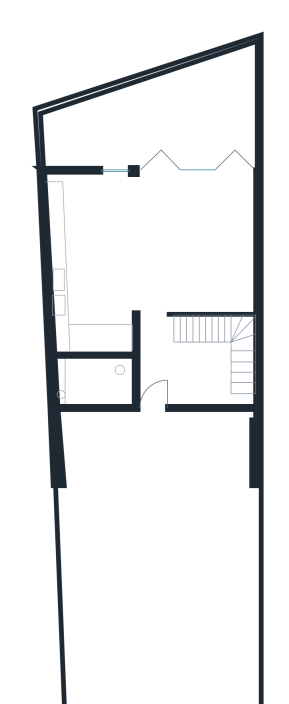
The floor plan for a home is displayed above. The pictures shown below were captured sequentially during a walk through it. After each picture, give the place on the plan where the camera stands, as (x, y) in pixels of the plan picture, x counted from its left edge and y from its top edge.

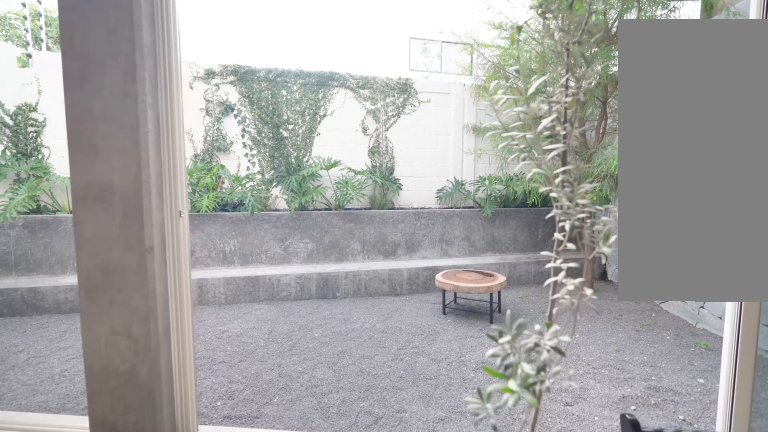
(160, 224)
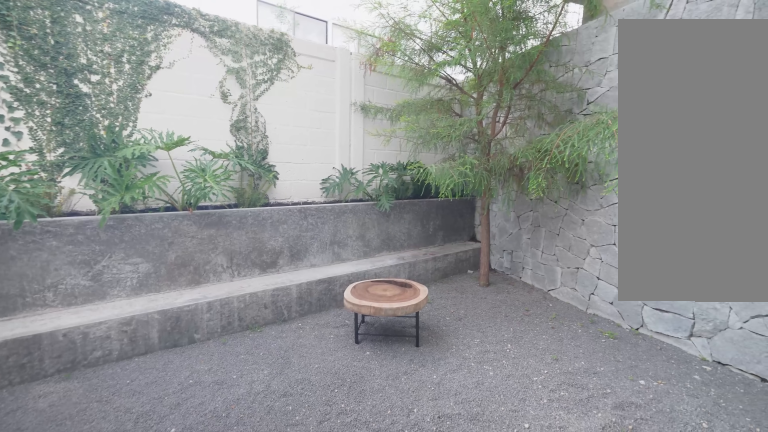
(150, 163)
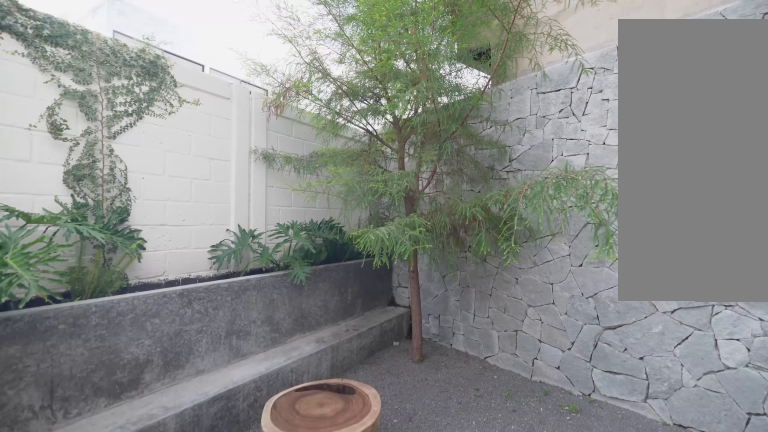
(153, 156)
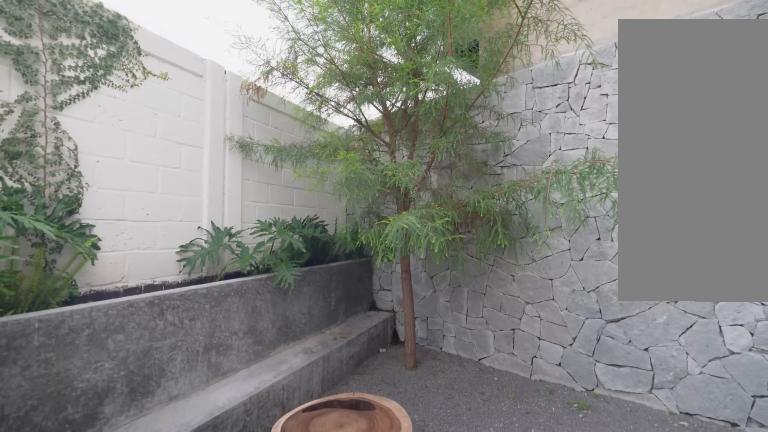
(153, 155)
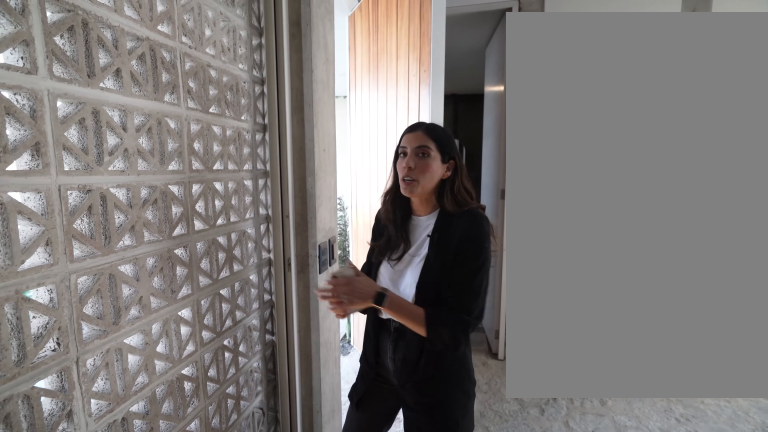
(206, 396)
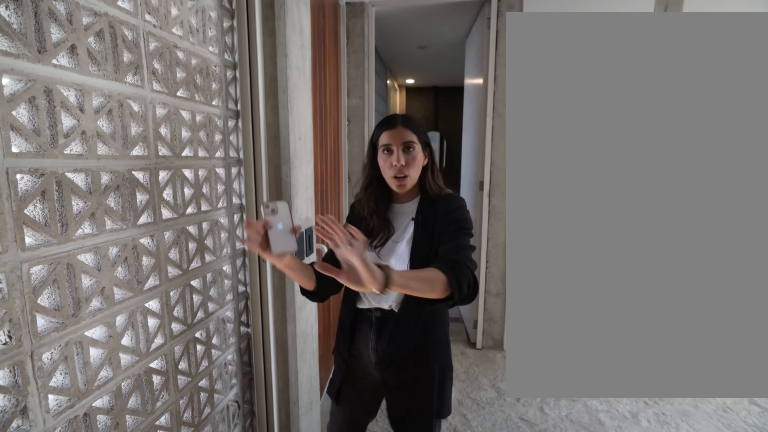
(206, 396)
